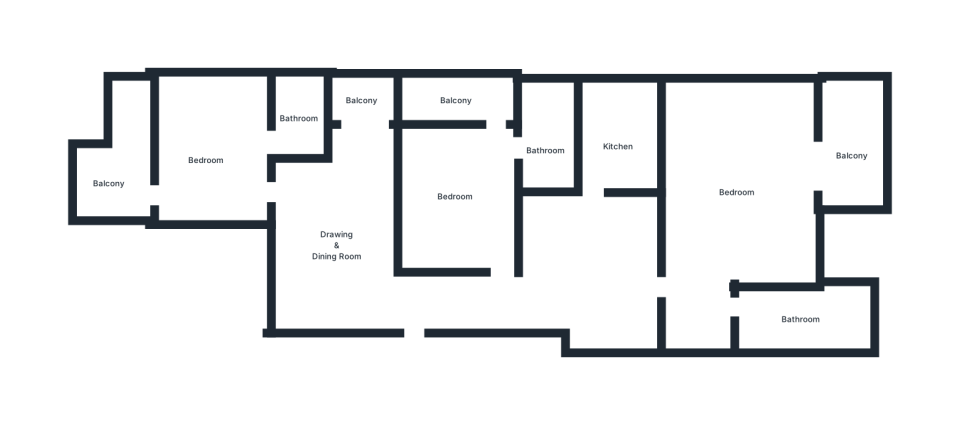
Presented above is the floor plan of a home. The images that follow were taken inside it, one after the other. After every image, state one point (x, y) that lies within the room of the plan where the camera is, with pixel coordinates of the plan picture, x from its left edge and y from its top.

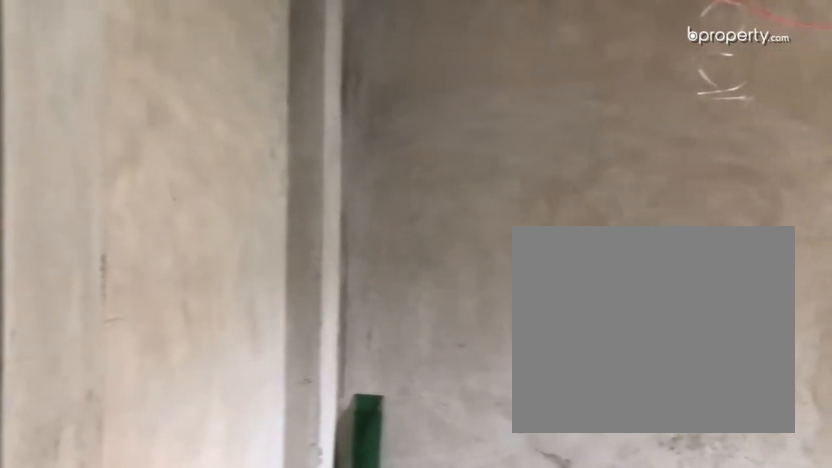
(355, 250)
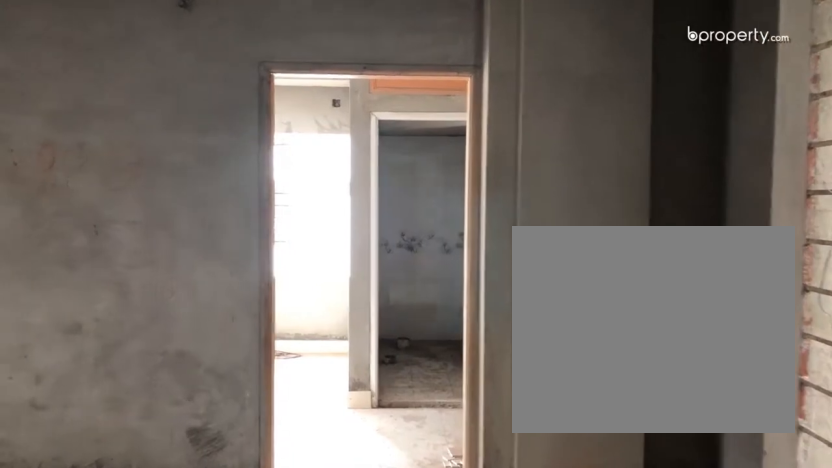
(597, 281)
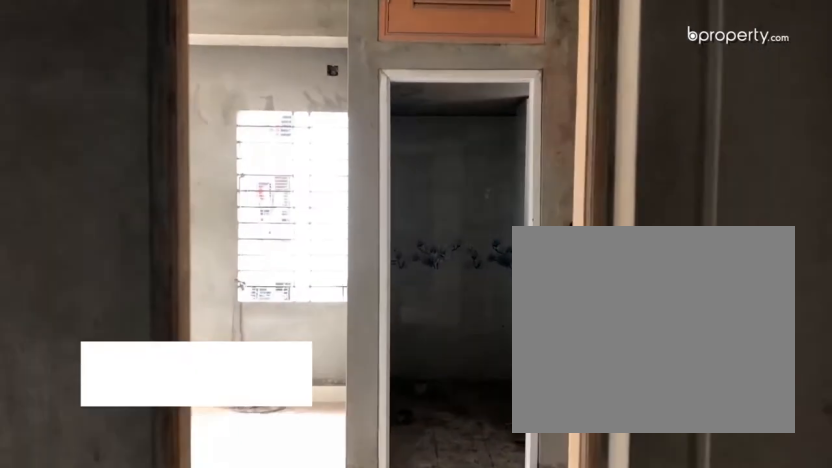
(721, 270)
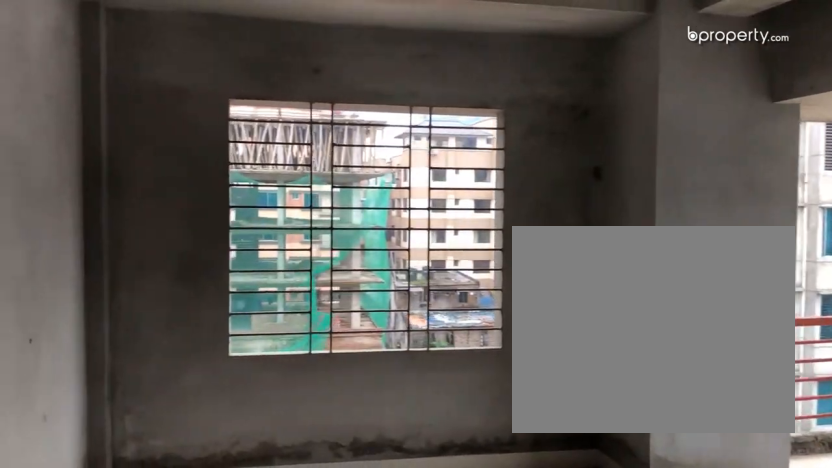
(739, 193)
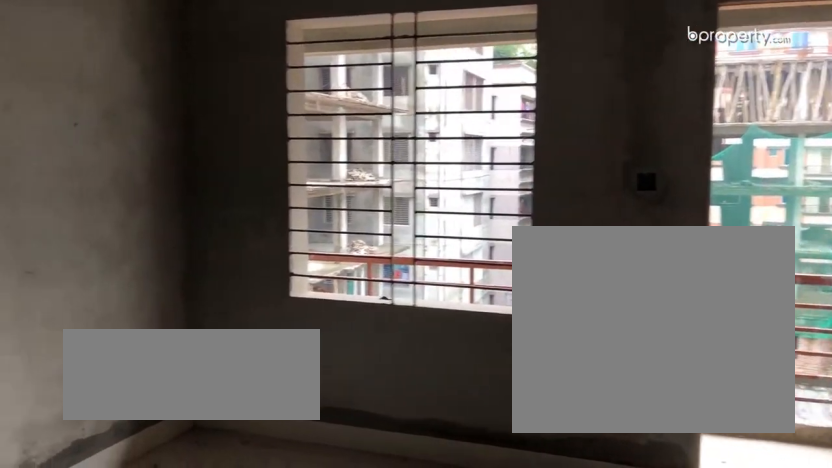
(458, 197)
